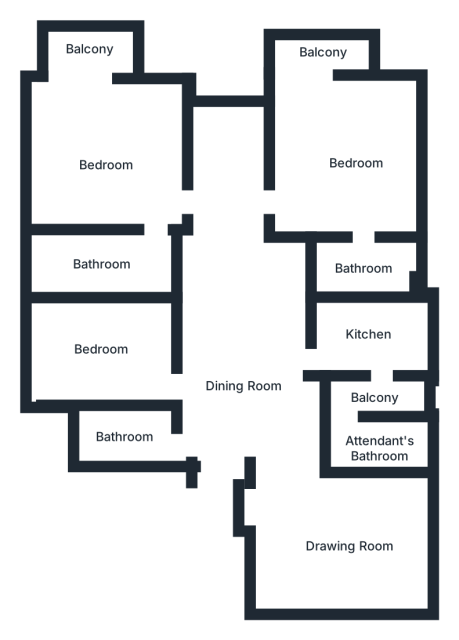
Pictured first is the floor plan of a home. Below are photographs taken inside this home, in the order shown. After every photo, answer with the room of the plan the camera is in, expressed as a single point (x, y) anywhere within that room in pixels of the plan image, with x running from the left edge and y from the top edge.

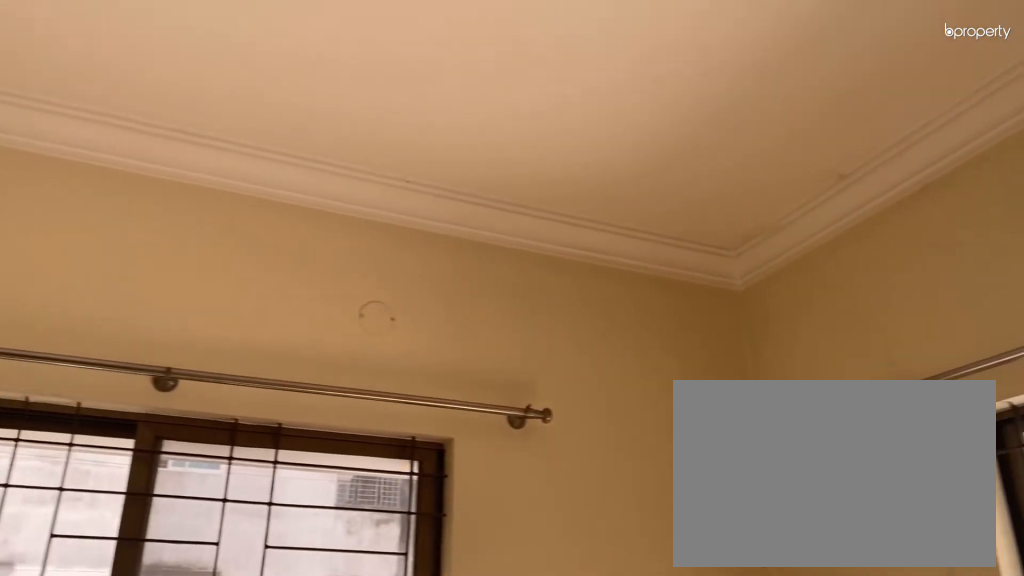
(338, 543)
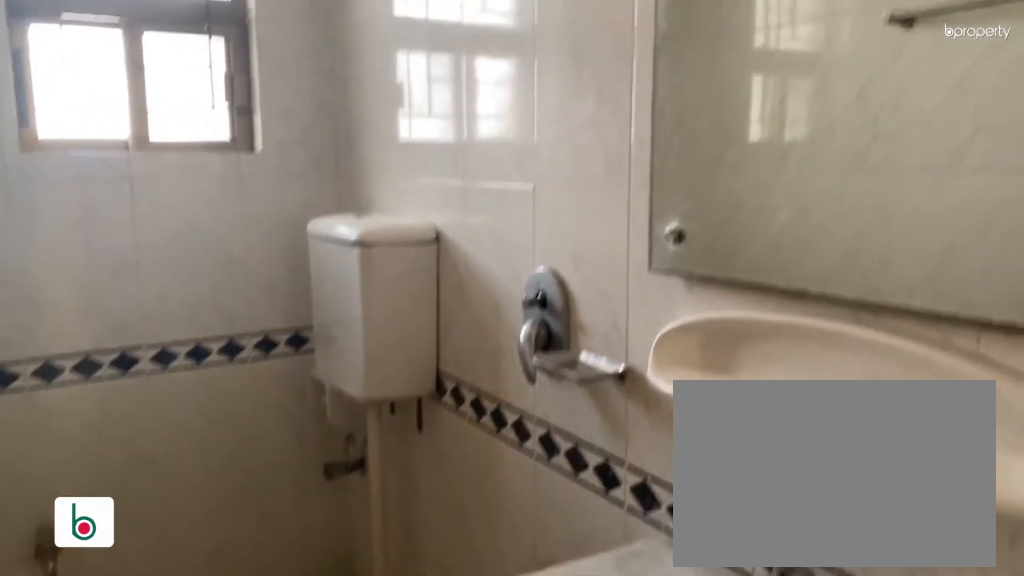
(123, 433)
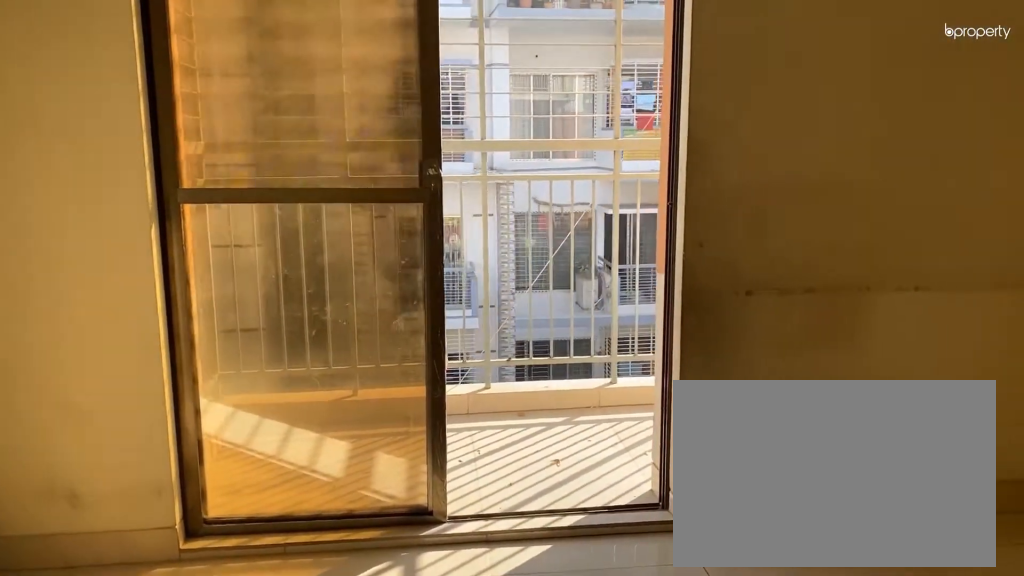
(109, 166)
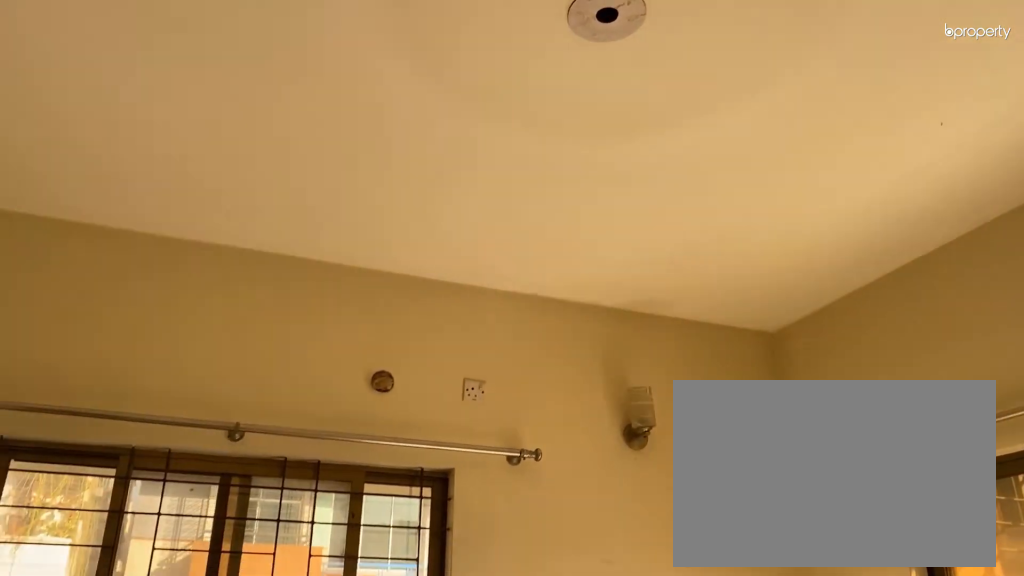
(109, 165)
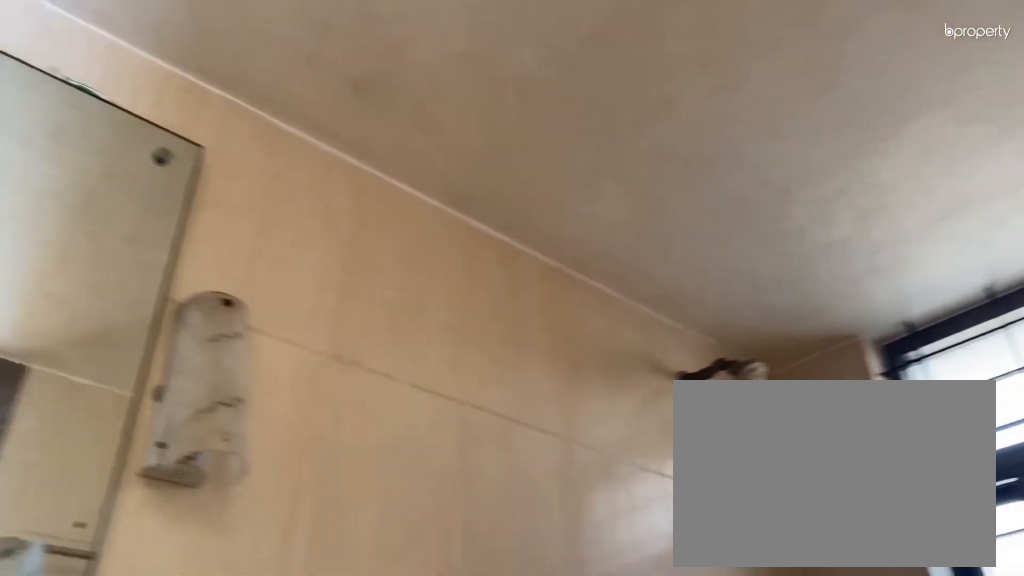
(105, 257)
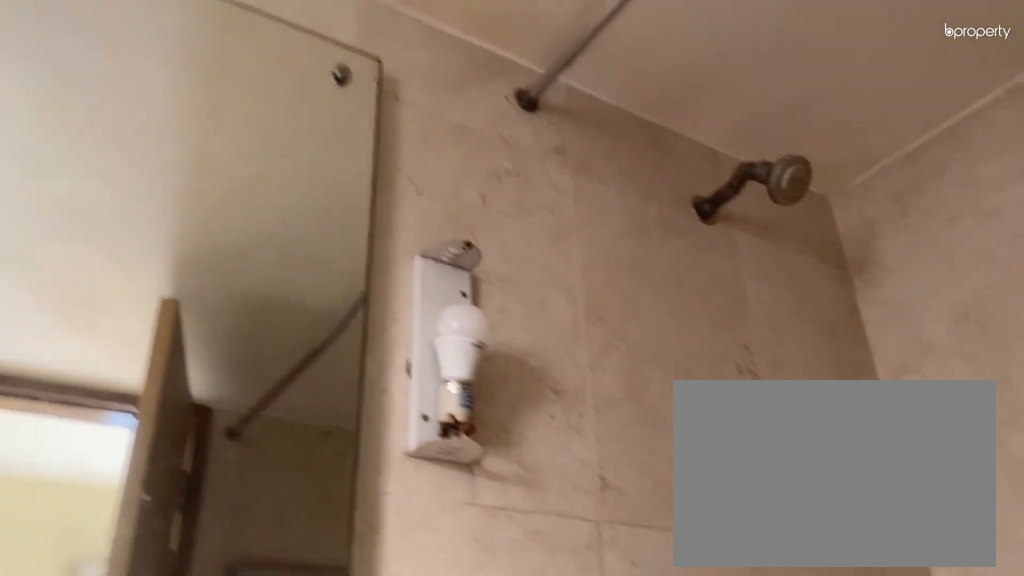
(361, 264)
